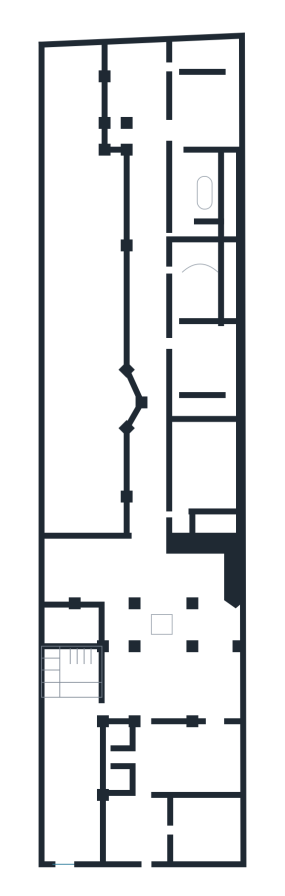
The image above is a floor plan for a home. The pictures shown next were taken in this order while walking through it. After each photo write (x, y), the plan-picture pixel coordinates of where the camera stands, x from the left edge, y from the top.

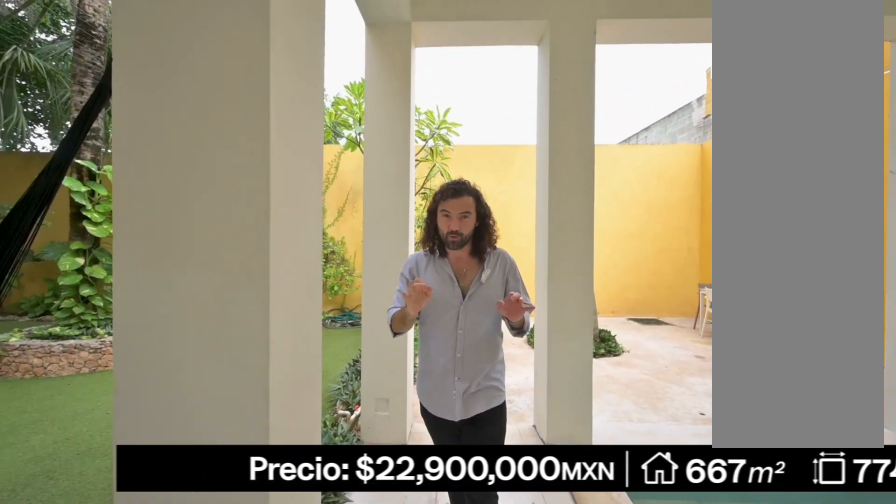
(119, 131)
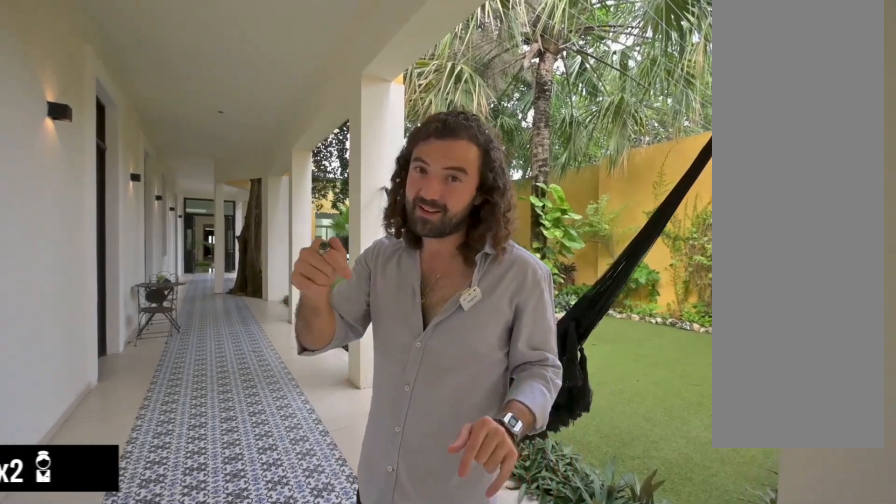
(142, 135)
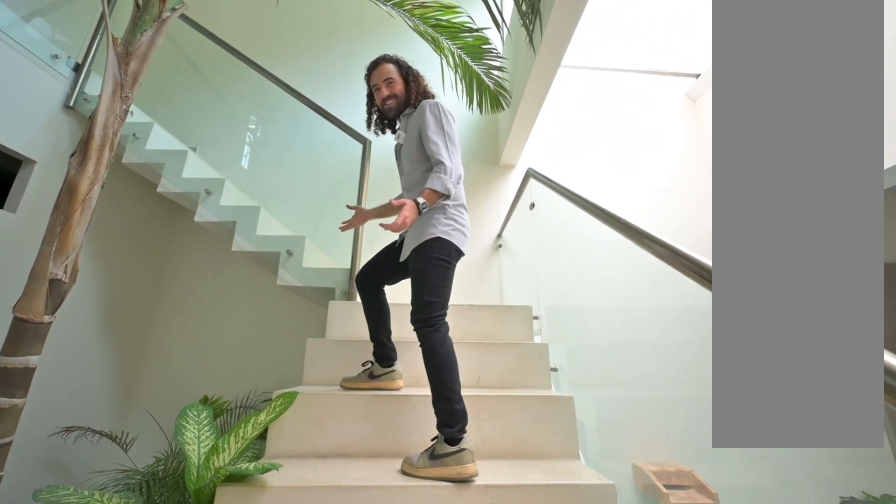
(79, 658)
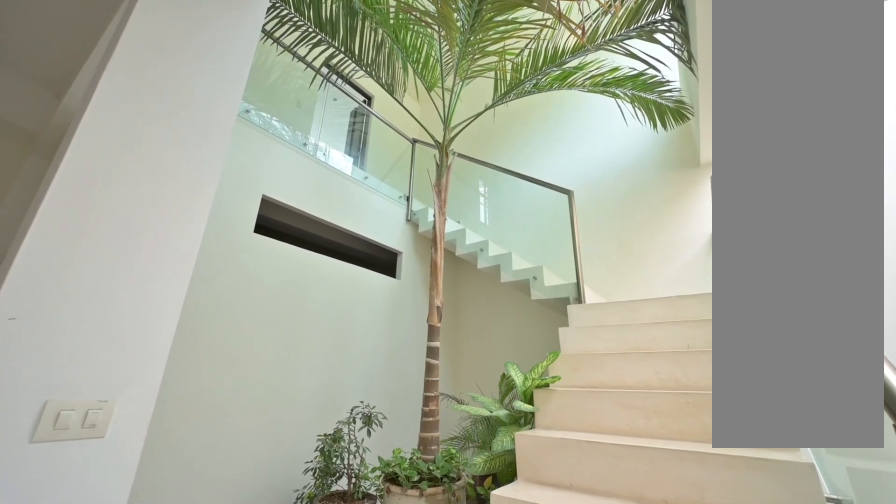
(79, 658)
